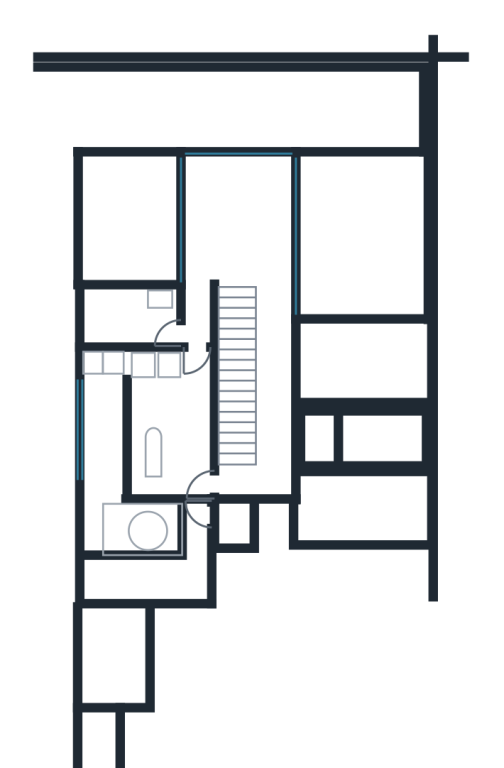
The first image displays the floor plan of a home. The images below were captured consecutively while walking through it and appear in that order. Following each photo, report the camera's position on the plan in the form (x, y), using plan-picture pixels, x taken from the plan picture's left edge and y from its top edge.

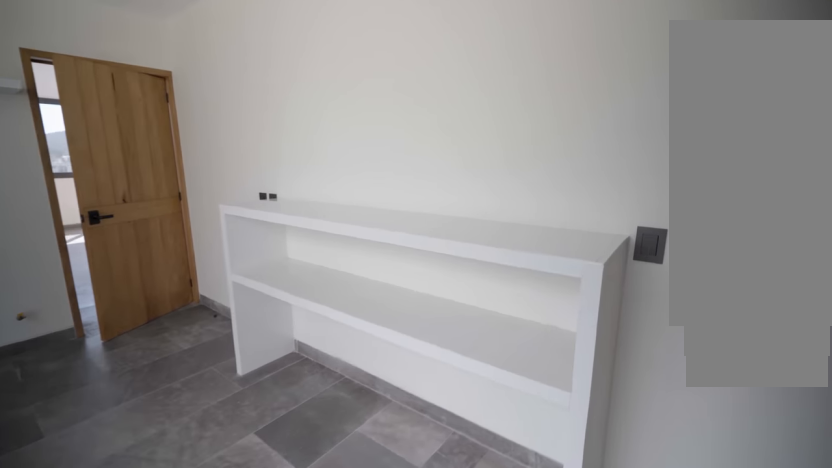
(172, 461)
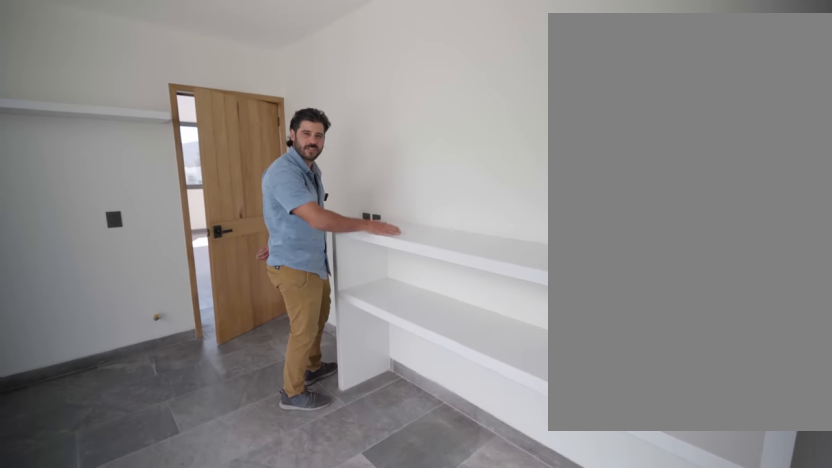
(183, 457)
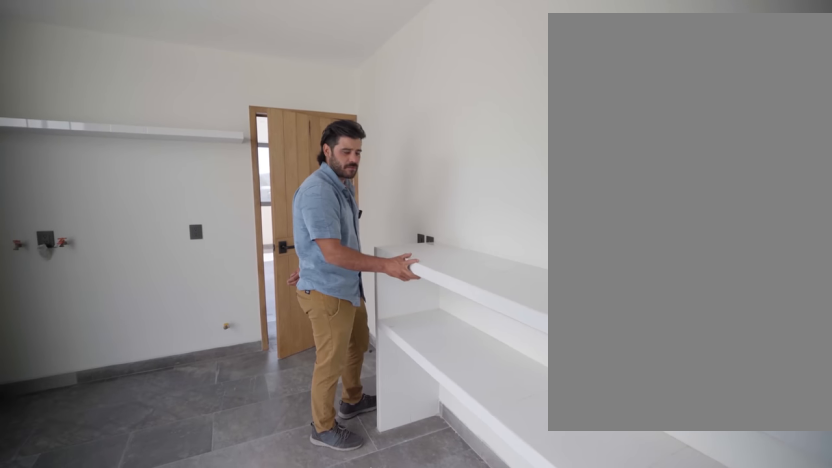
(186, 445)
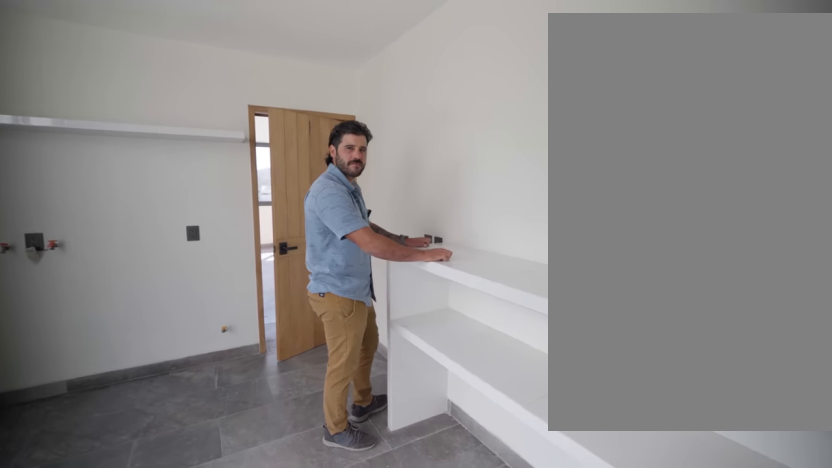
(186, 445)
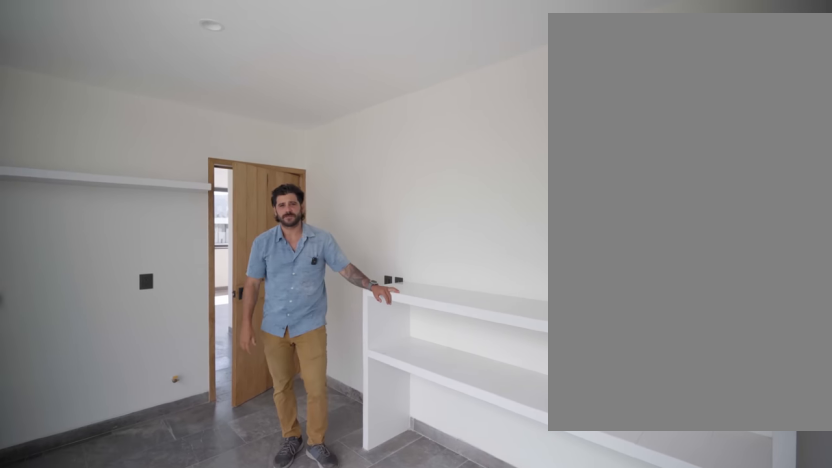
(185, 445)
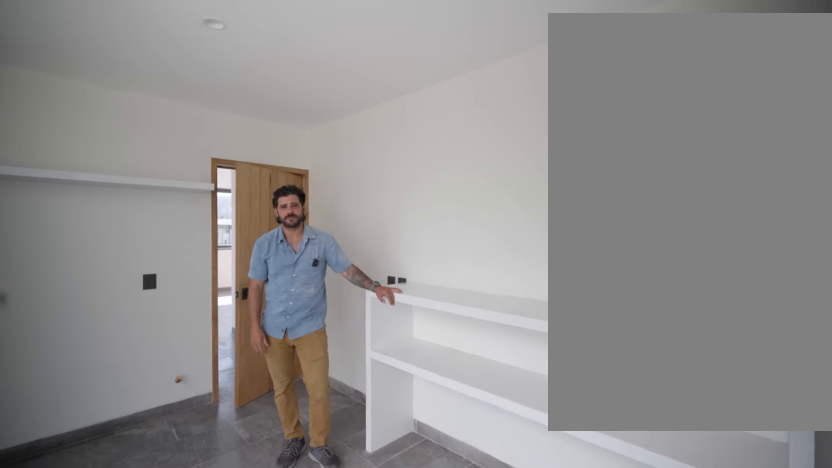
(185, 445)
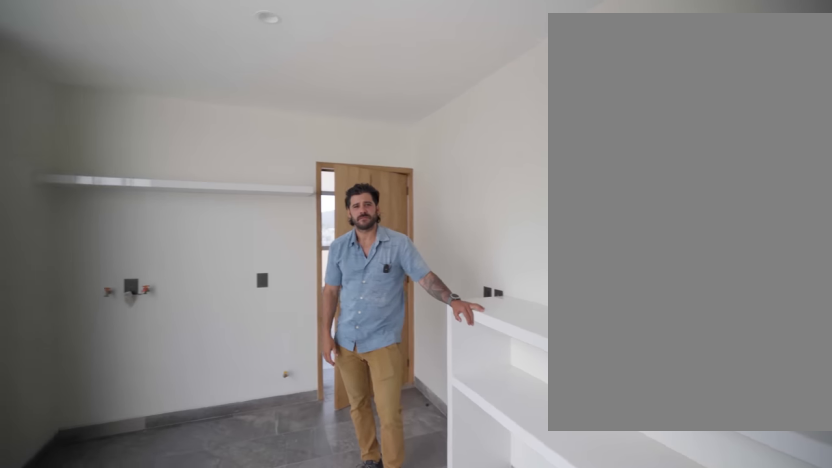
(186, 445)
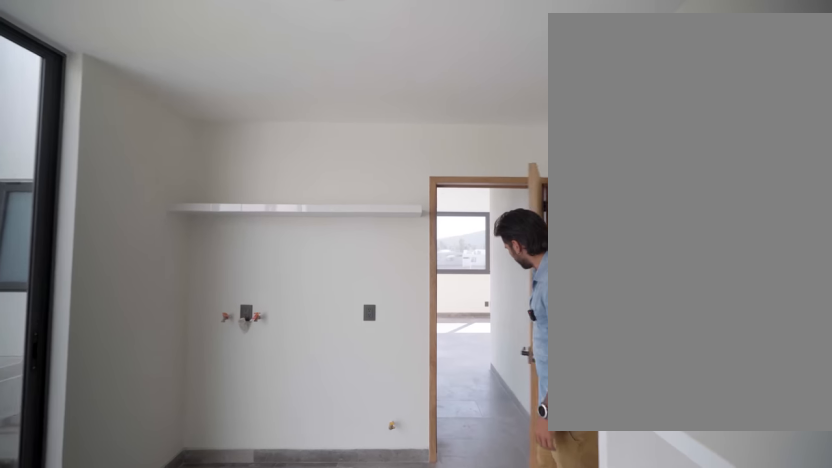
(187, 441)
